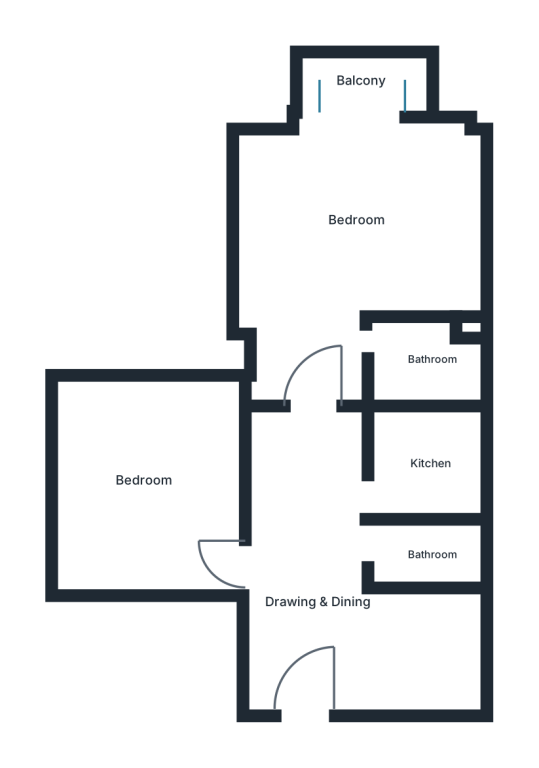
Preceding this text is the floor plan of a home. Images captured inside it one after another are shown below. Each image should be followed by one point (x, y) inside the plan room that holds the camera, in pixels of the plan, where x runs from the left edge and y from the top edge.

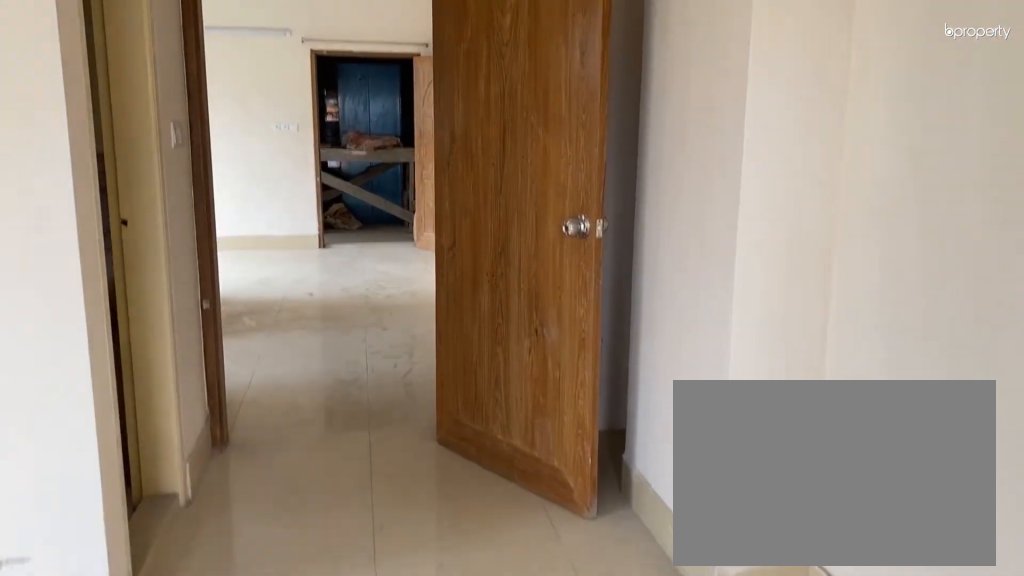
(357, 213)
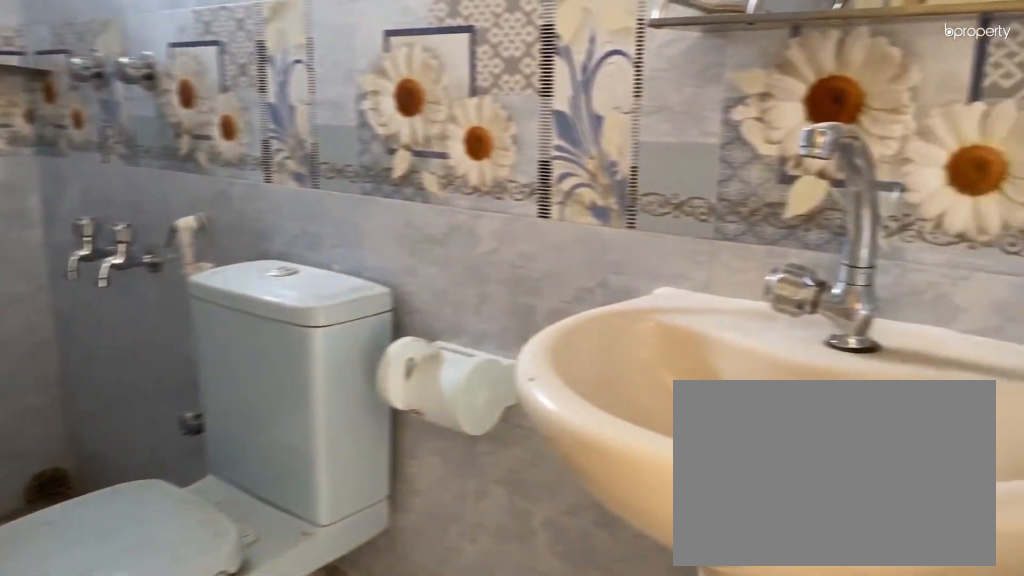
(431, 359)
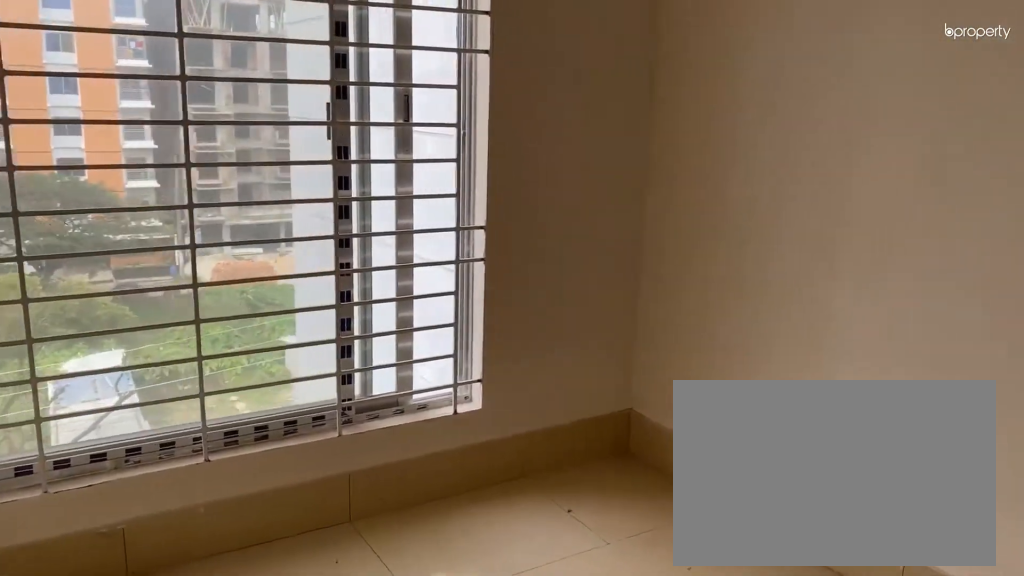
(145, 479)
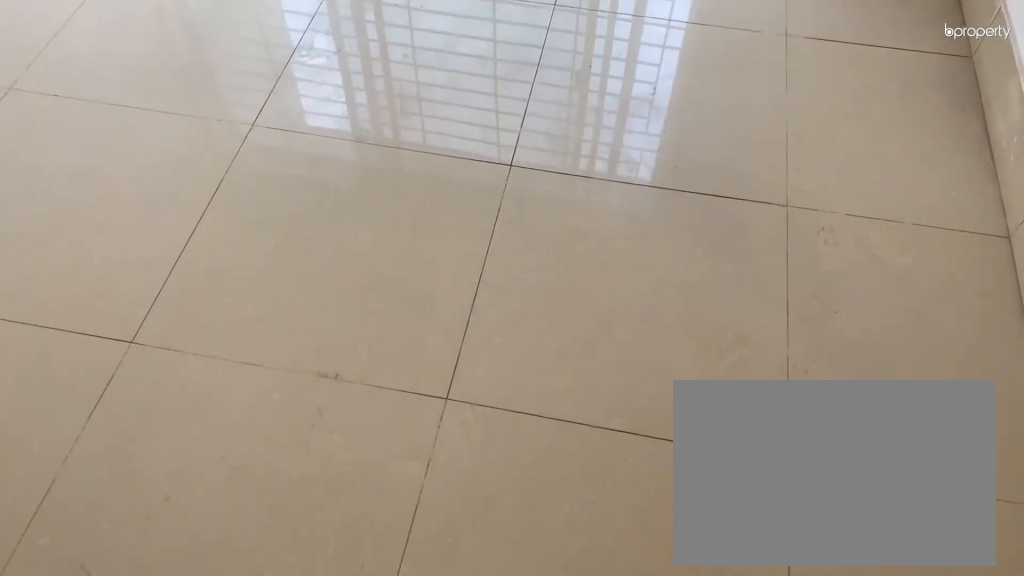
(146, 479)
